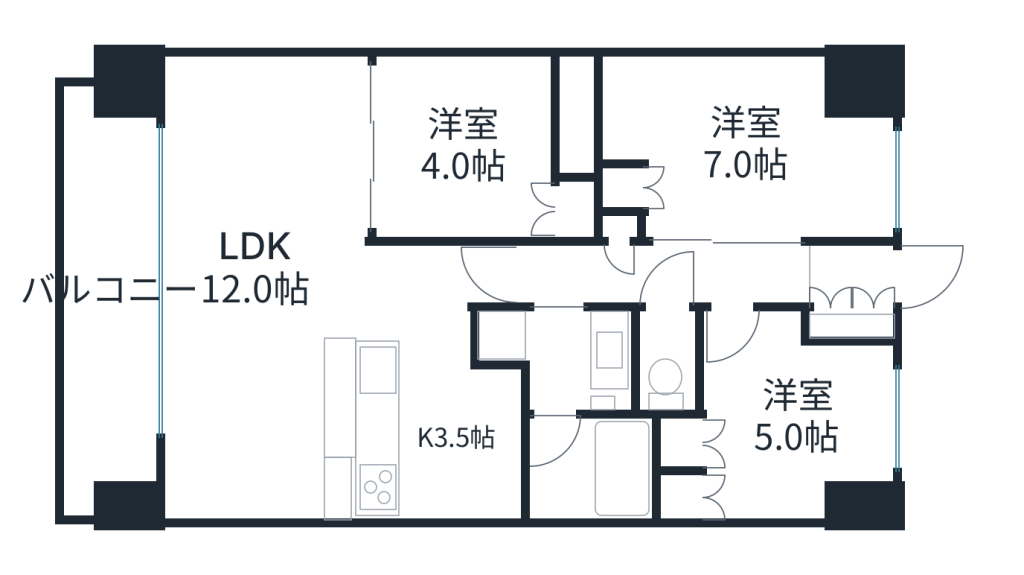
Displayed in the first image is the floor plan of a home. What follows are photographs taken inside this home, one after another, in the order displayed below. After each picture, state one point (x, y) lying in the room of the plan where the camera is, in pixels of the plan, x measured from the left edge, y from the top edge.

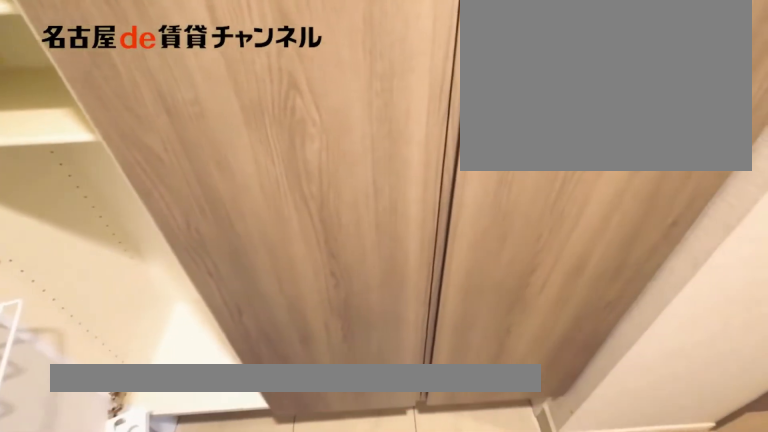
(852, 326)
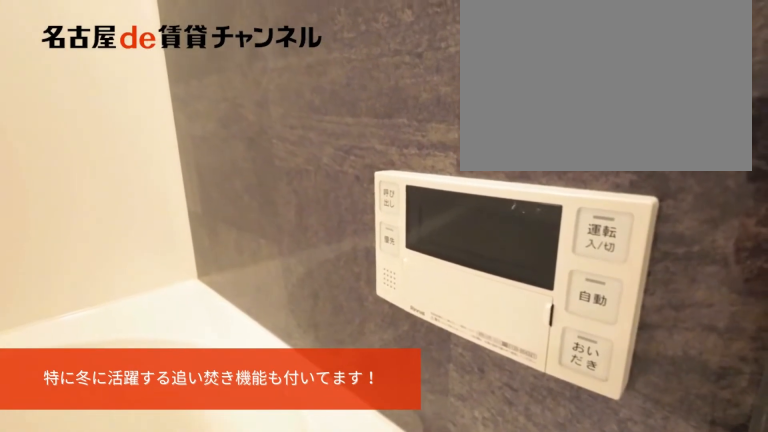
(584, 467)
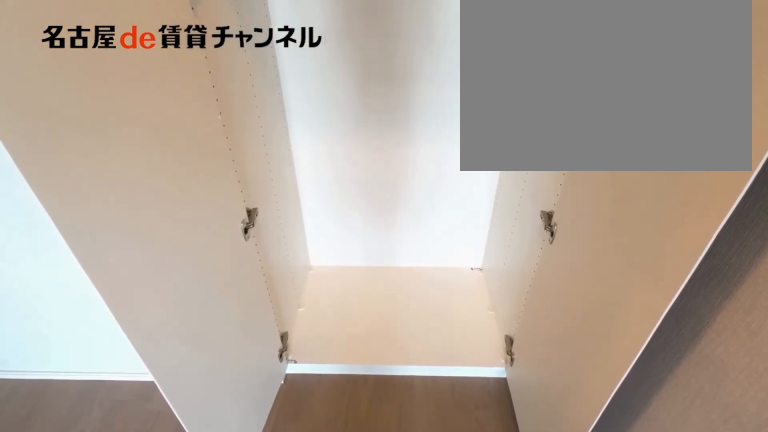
(578, 211)
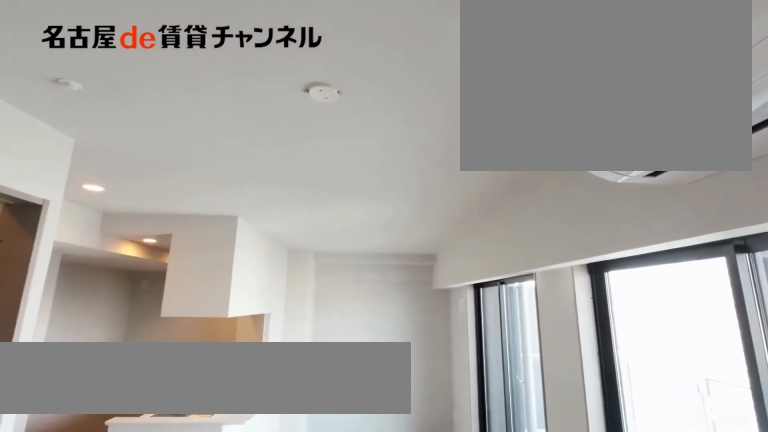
(257, 274)
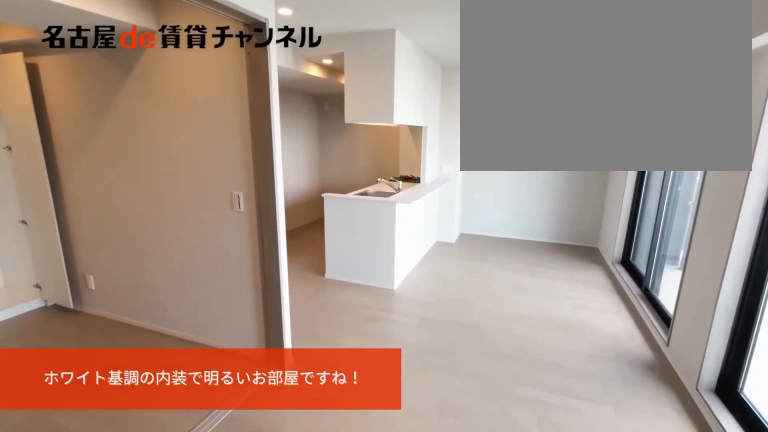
(257, 274)
